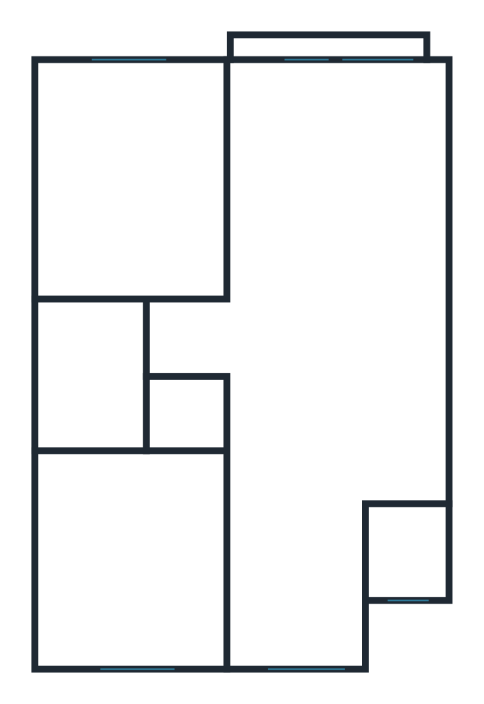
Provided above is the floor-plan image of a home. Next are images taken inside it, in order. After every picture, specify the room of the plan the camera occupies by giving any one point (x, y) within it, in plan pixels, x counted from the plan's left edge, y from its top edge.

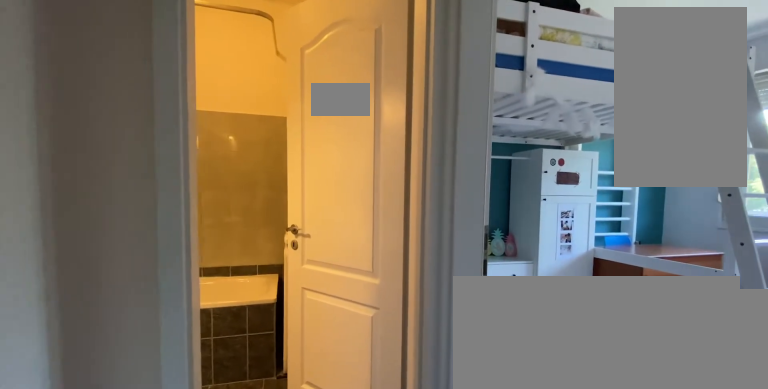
(194, 338)
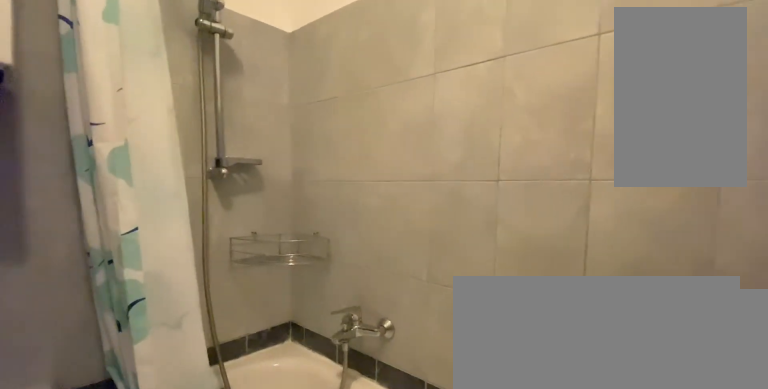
(97, 372)
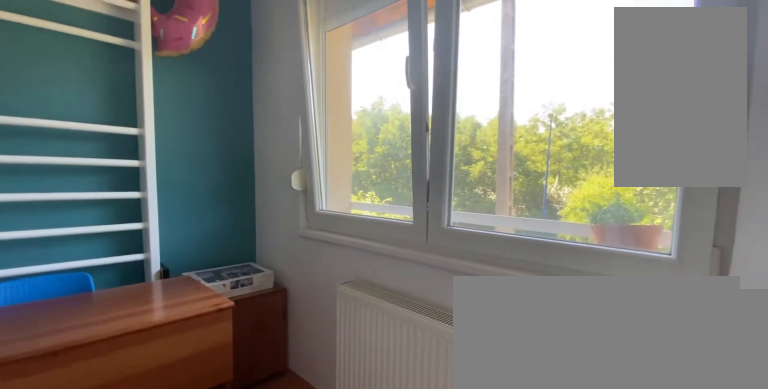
(146, 196)
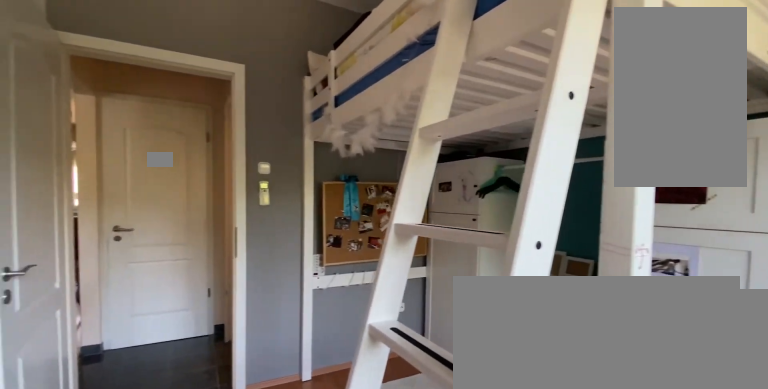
(146, 196)
